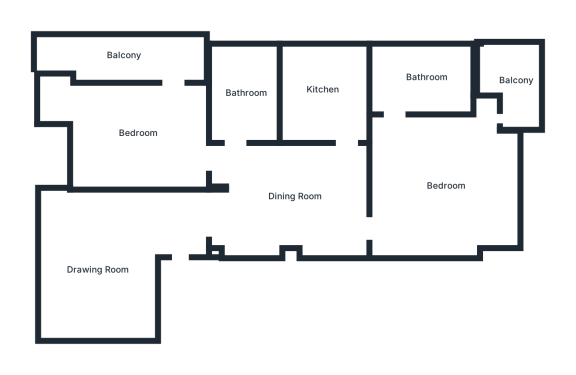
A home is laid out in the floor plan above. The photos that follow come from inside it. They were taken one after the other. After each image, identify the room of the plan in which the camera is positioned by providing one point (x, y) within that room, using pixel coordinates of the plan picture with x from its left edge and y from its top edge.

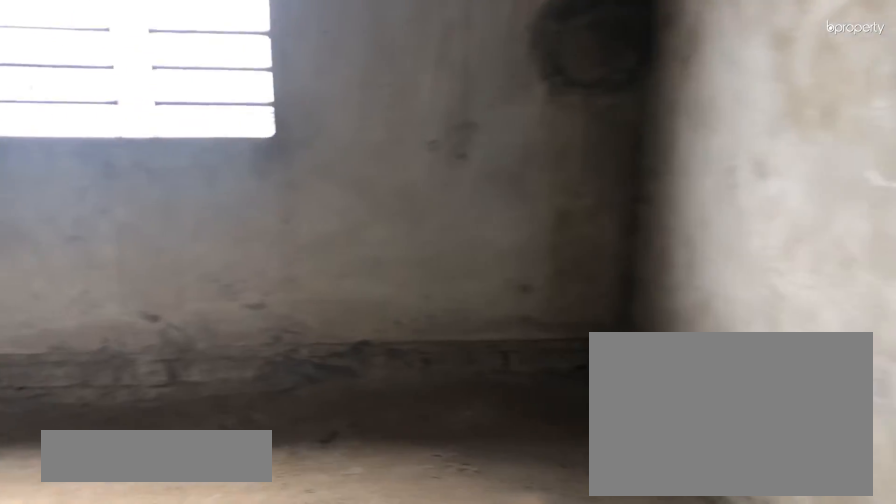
(97, 268)
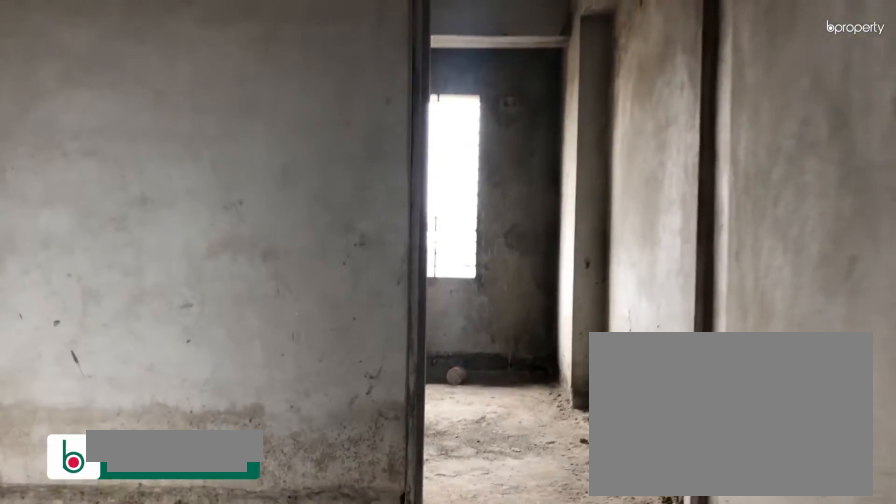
(290, 196)
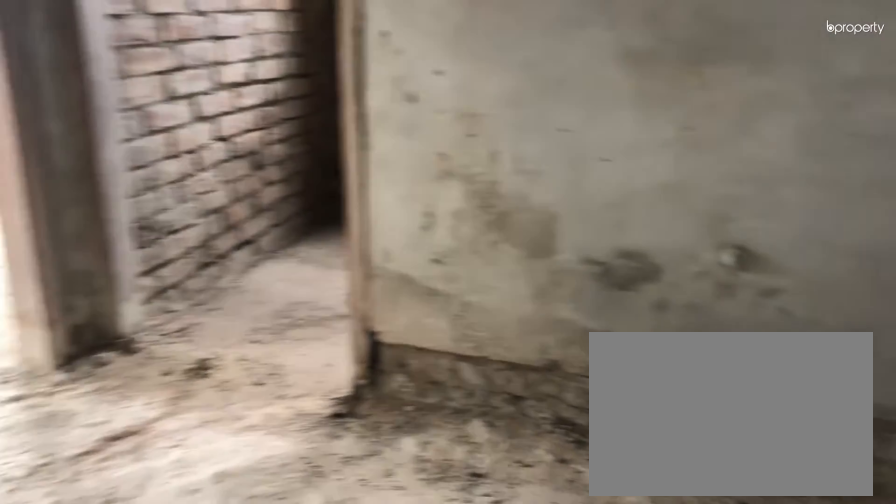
(290, 196)
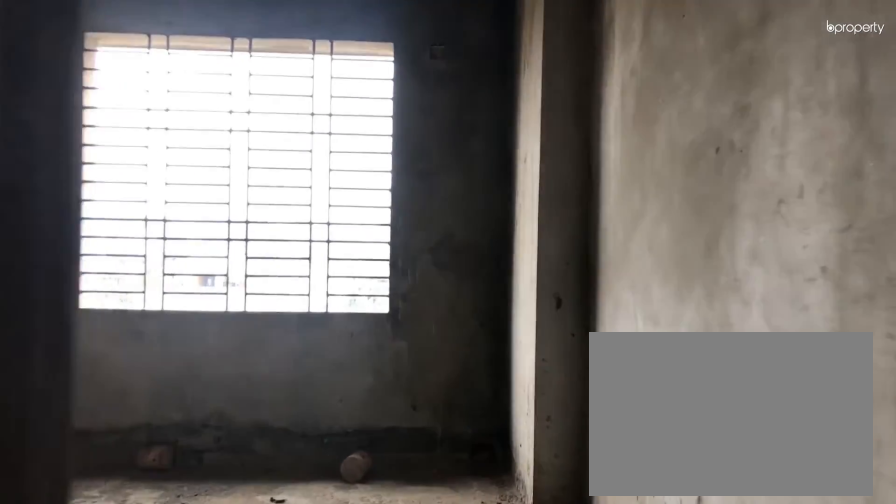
(446, 186)
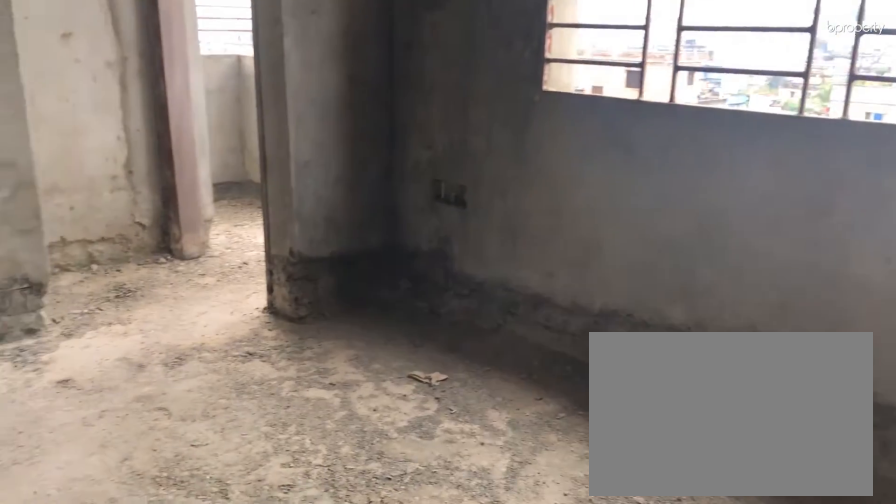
(446, 186)
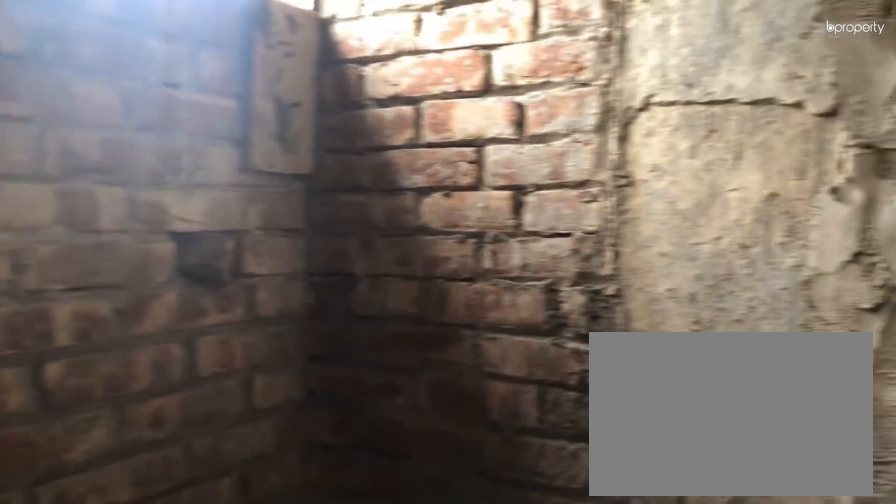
(427, 76)
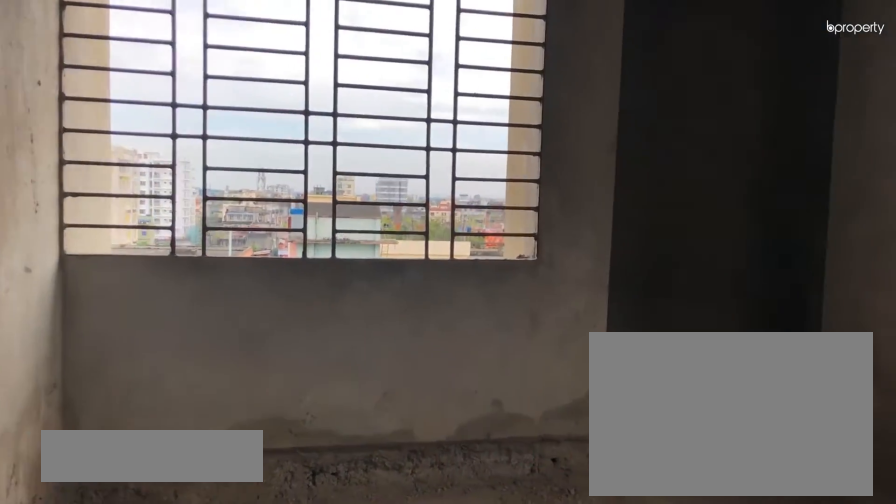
(136, 133)
